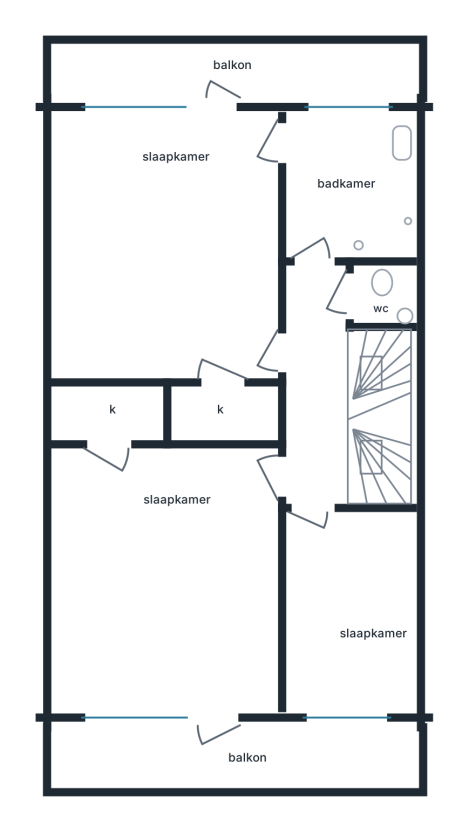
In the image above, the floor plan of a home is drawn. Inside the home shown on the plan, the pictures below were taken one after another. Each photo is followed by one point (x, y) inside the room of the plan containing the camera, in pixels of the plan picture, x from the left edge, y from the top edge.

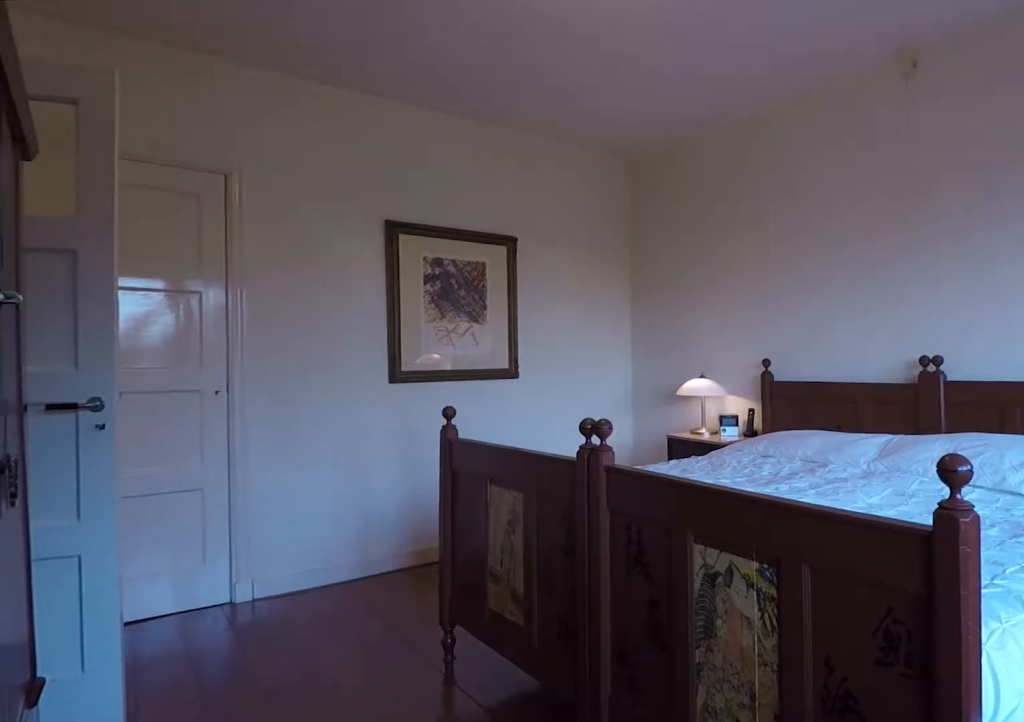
(167, 243)
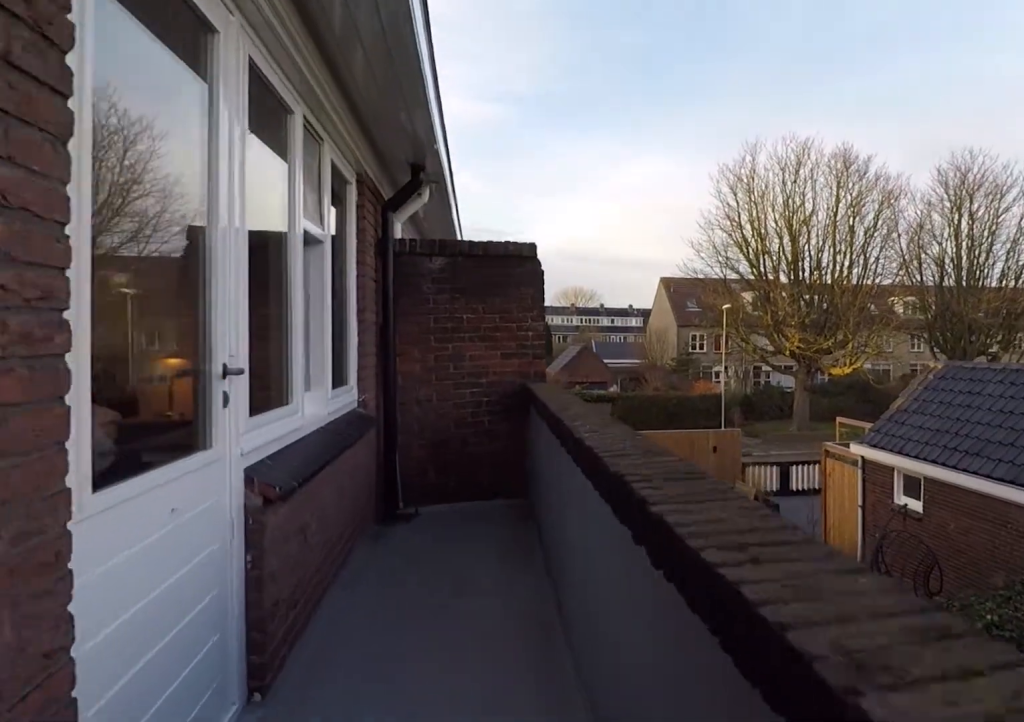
(230, 72)
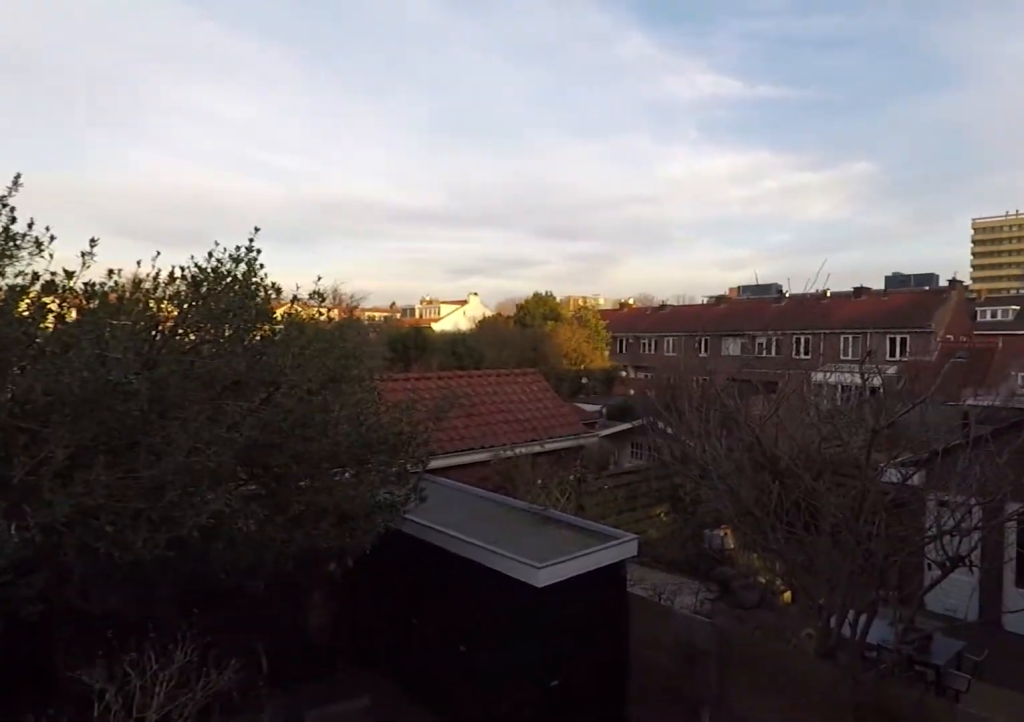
(230, 72)
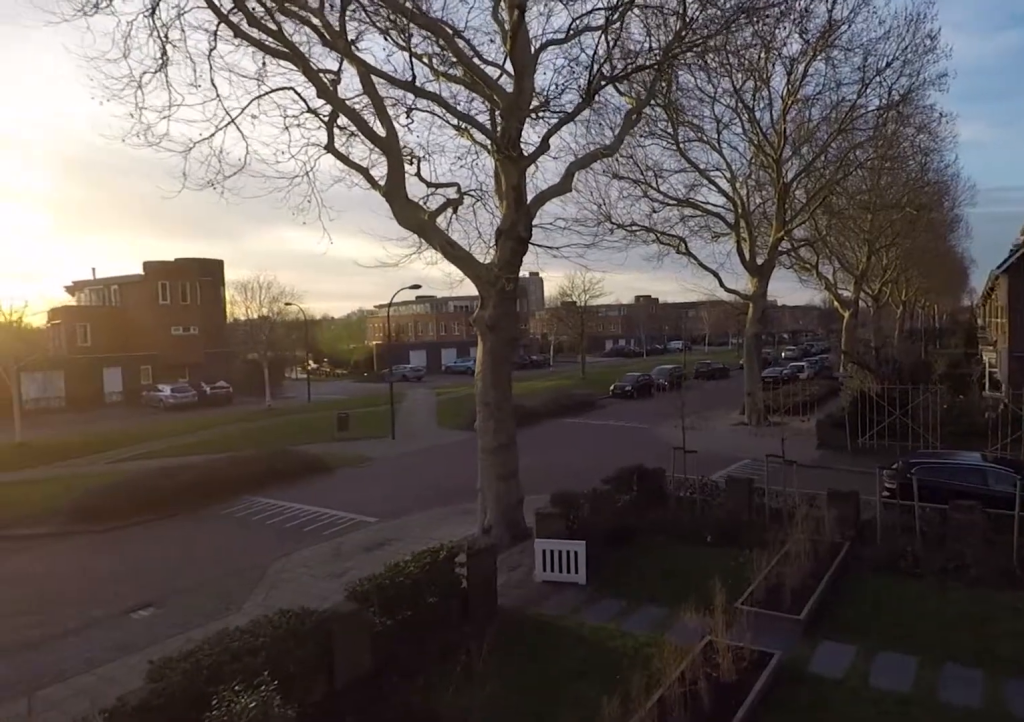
(231, 758)
